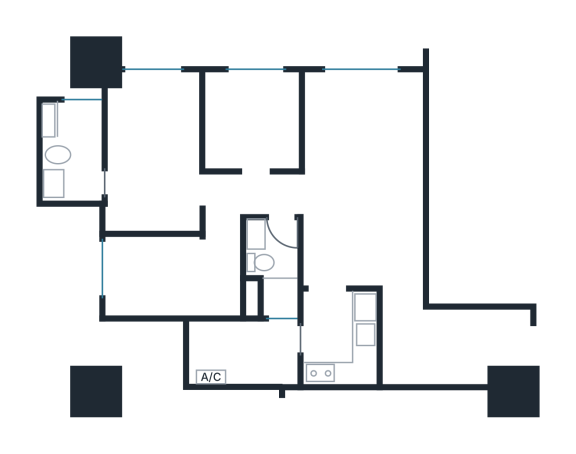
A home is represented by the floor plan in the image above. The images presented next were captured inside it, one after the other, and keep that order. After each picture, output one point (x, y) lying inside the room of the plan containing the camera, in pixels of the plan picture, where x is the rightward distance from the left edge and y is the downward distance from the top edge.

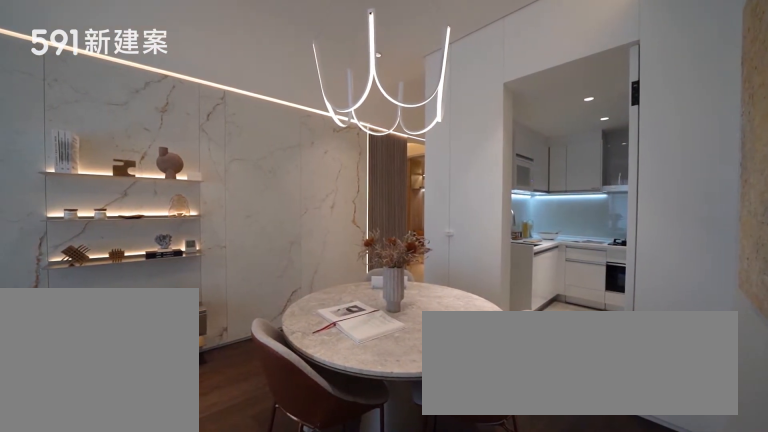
(365, 251)
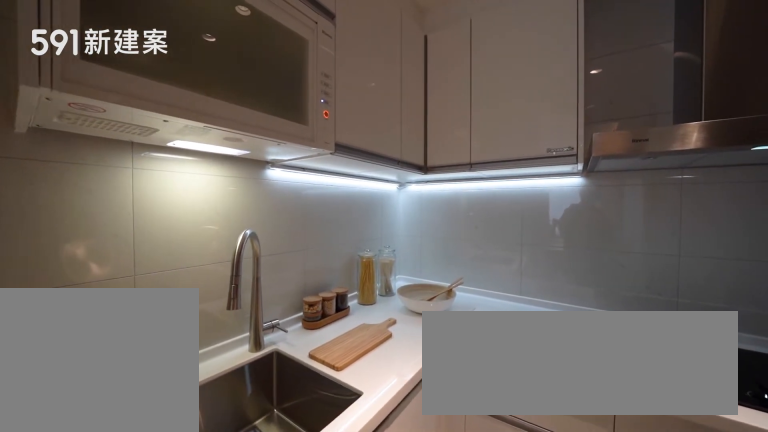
(341, 342)
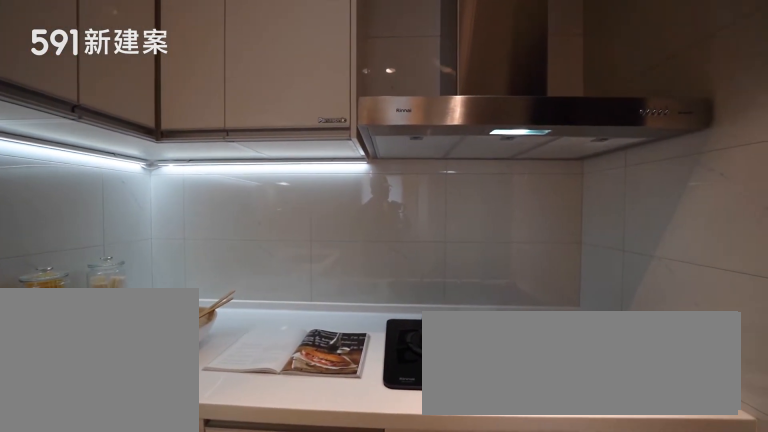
(341, 342)
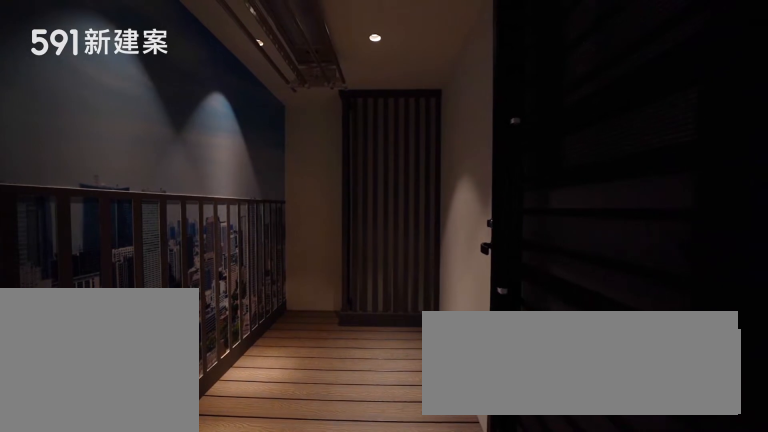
(240, 350)
